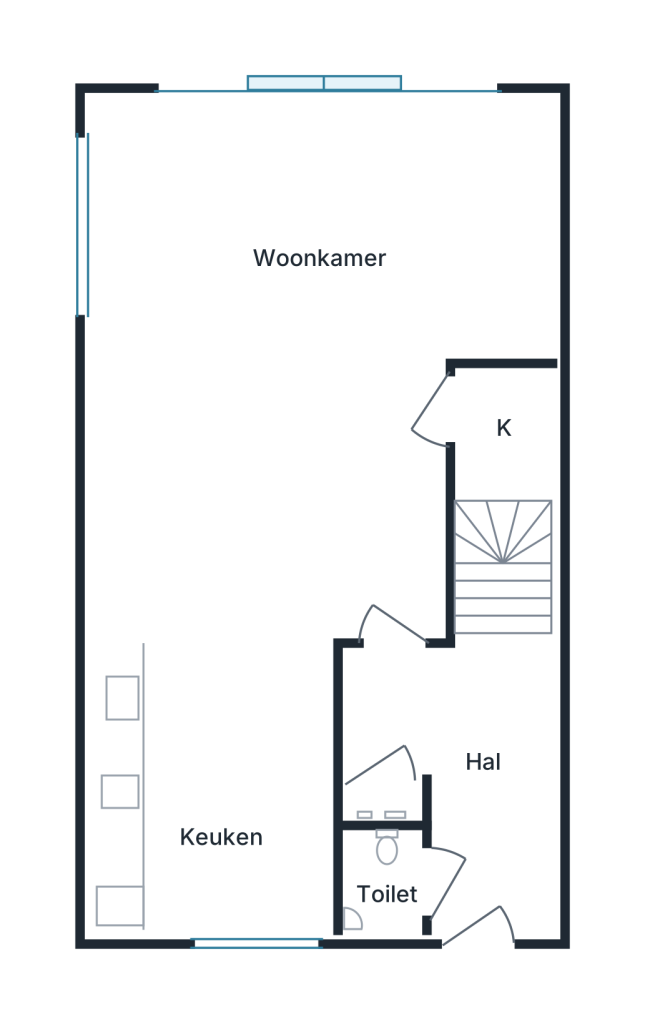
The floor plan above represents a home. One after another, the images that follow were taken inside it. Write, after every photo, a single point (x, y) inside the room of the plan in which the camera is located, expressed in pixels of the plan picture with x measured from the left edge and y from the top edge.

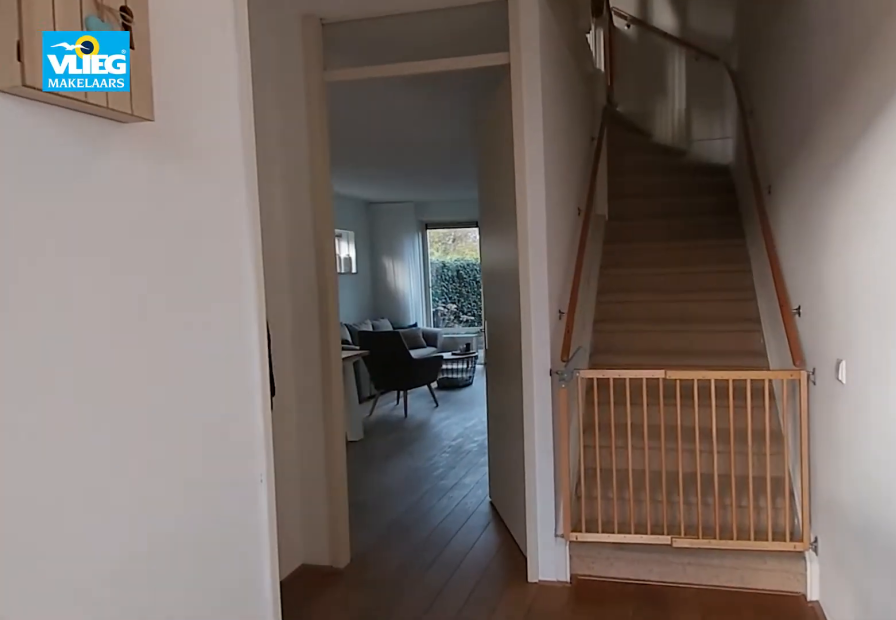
(464, 767)
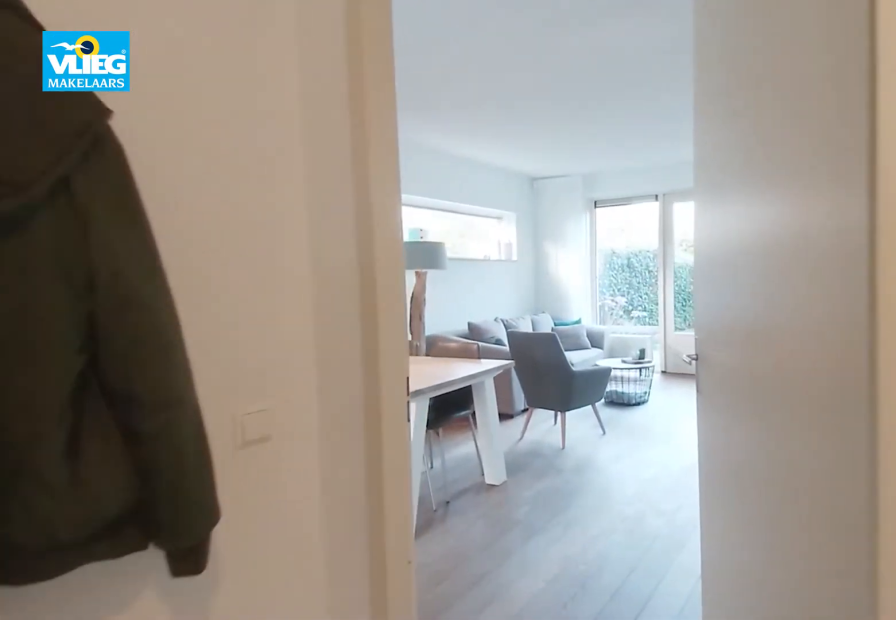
(464, 767)
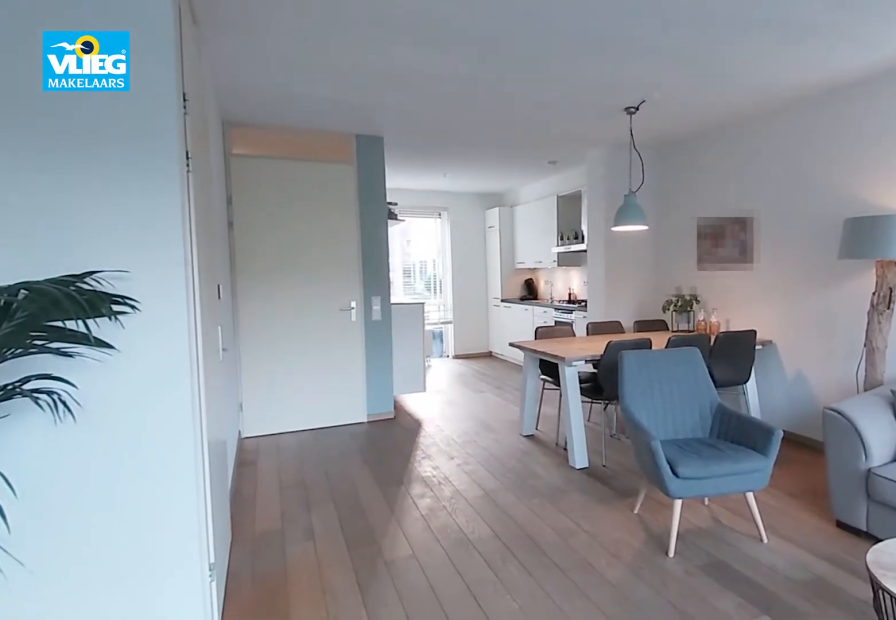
(290, 341)
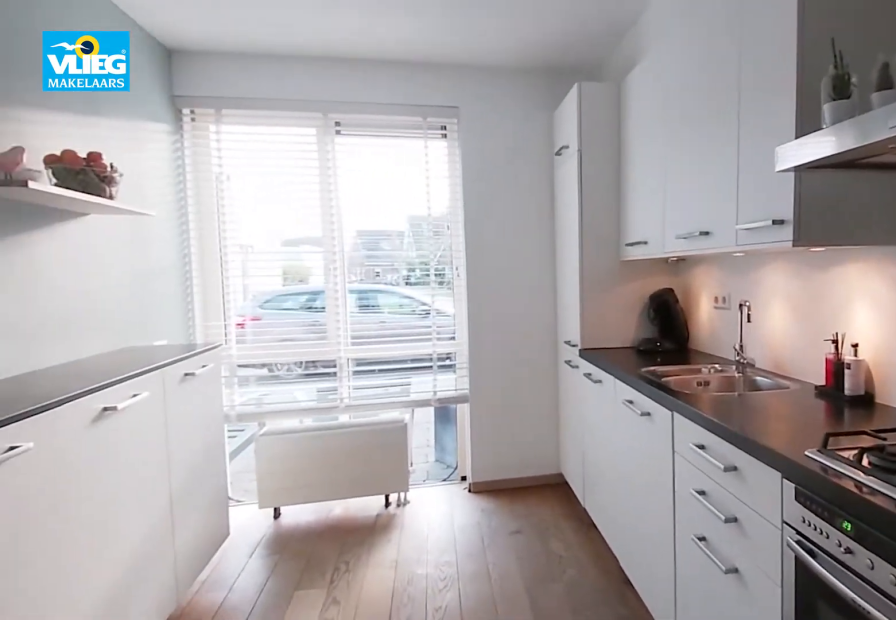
(214, 786)
